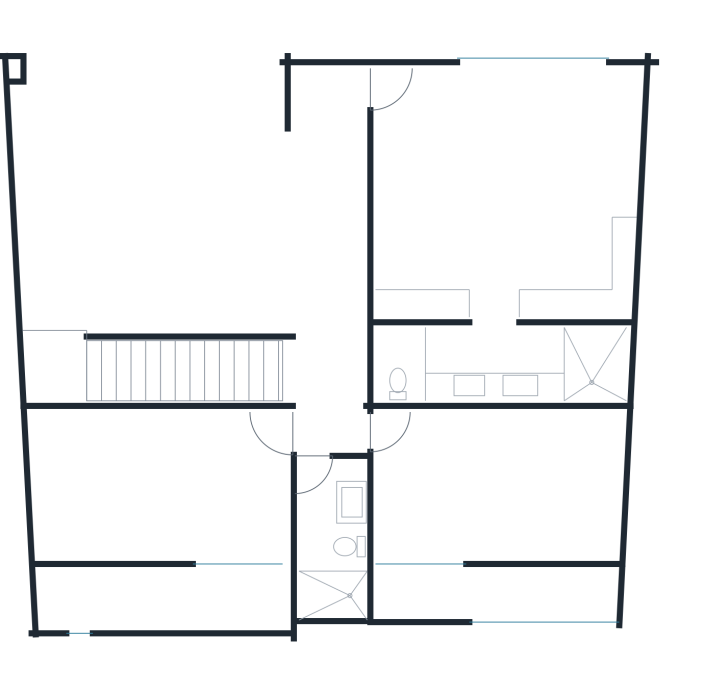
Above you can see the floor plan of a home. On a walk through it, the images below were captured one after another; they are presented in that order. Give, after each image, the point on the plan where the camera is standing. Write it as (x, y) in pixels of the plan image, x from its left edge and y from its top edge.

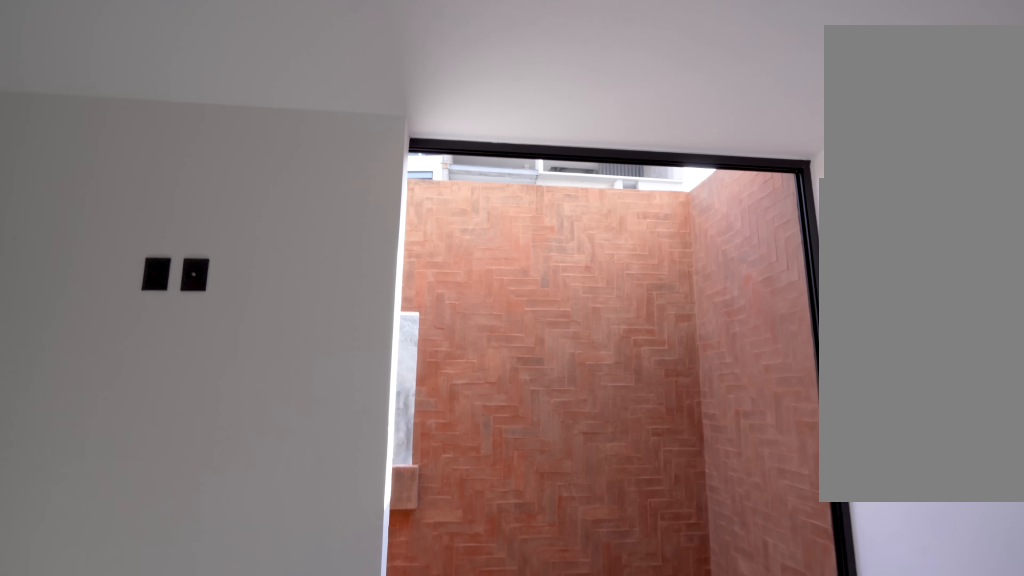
(404, 513)
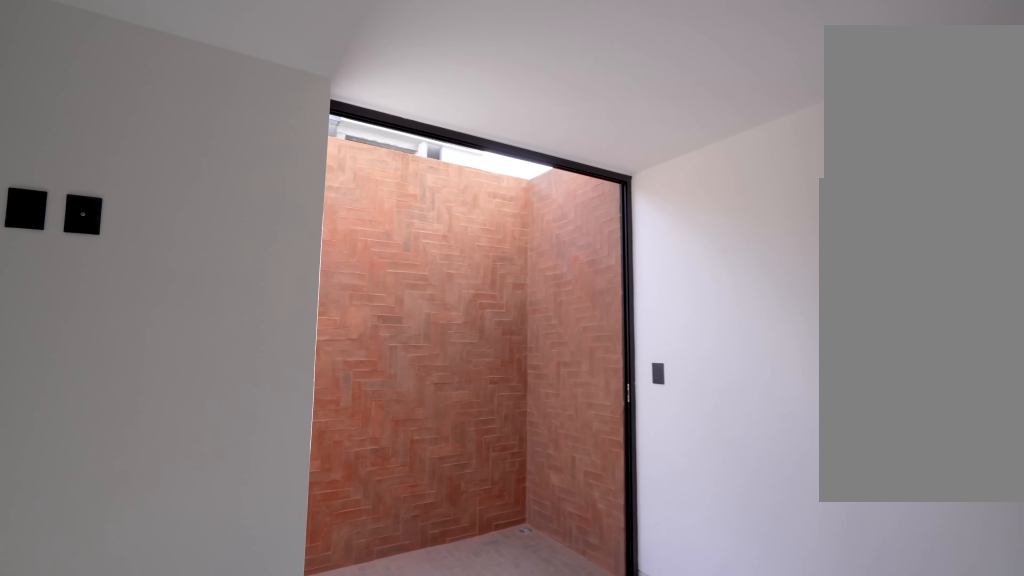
(404, 513)
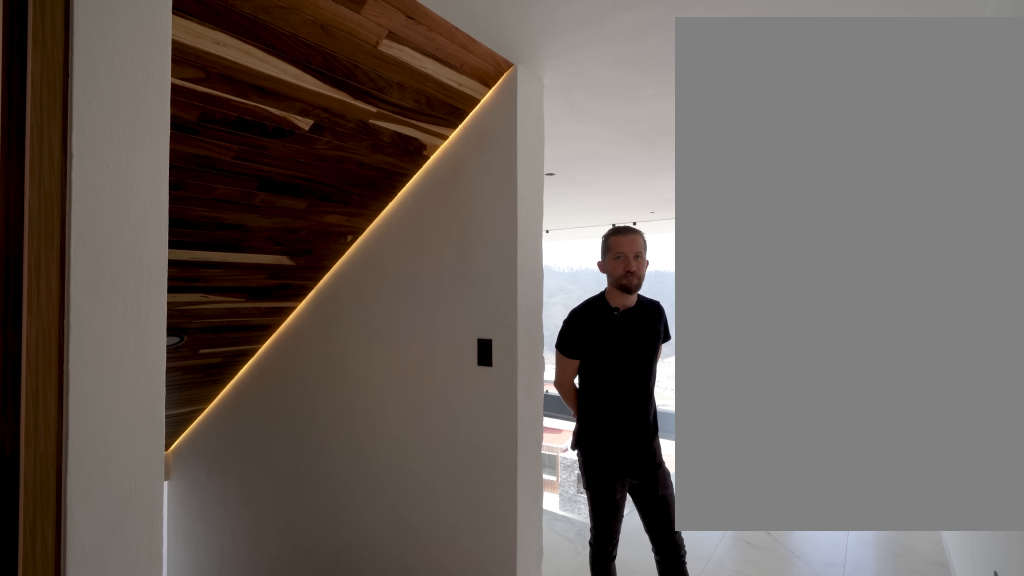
(344, 402)
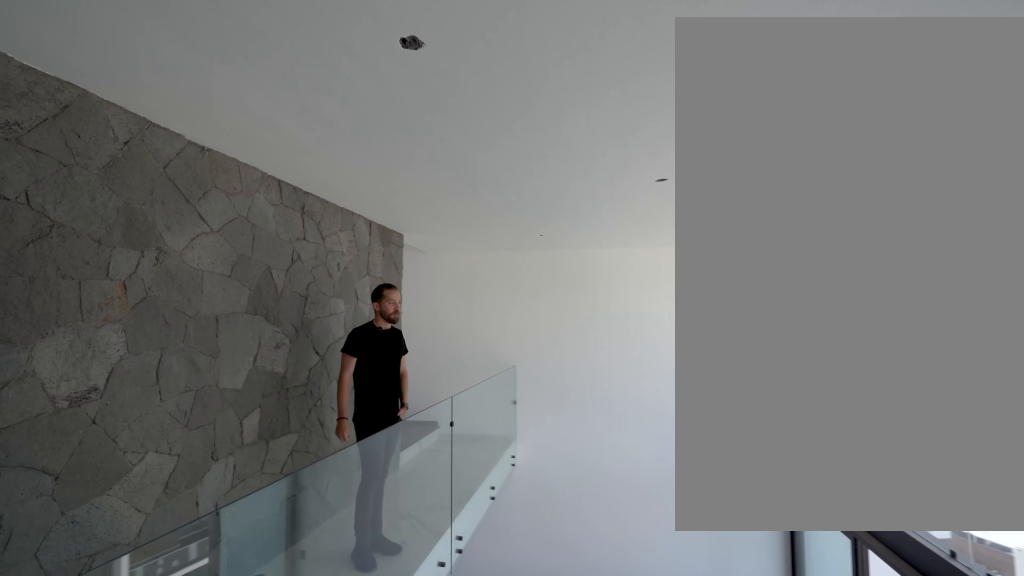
(319, 274)
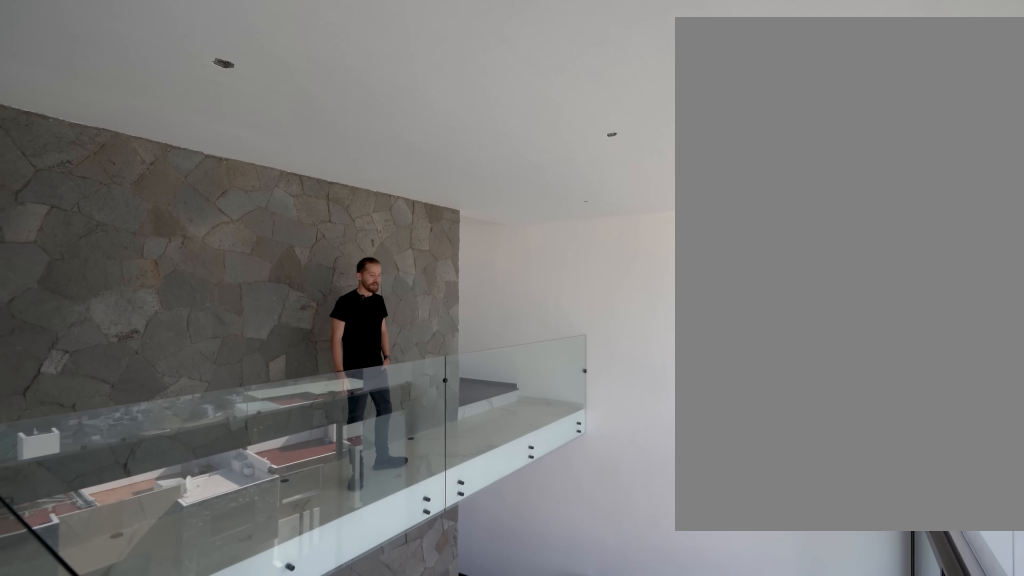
(311, 236)
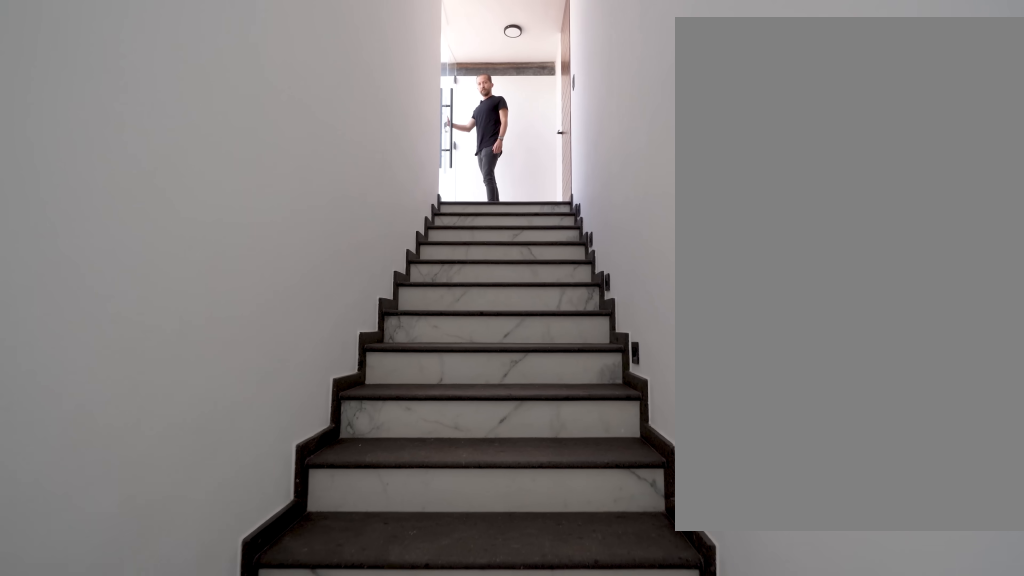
(53, 361)
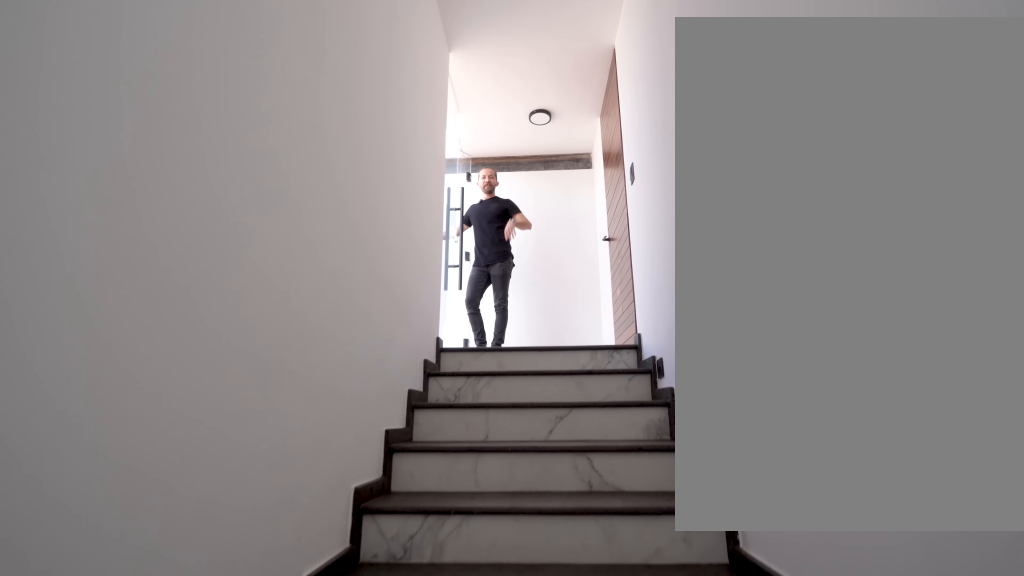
(93, 370)
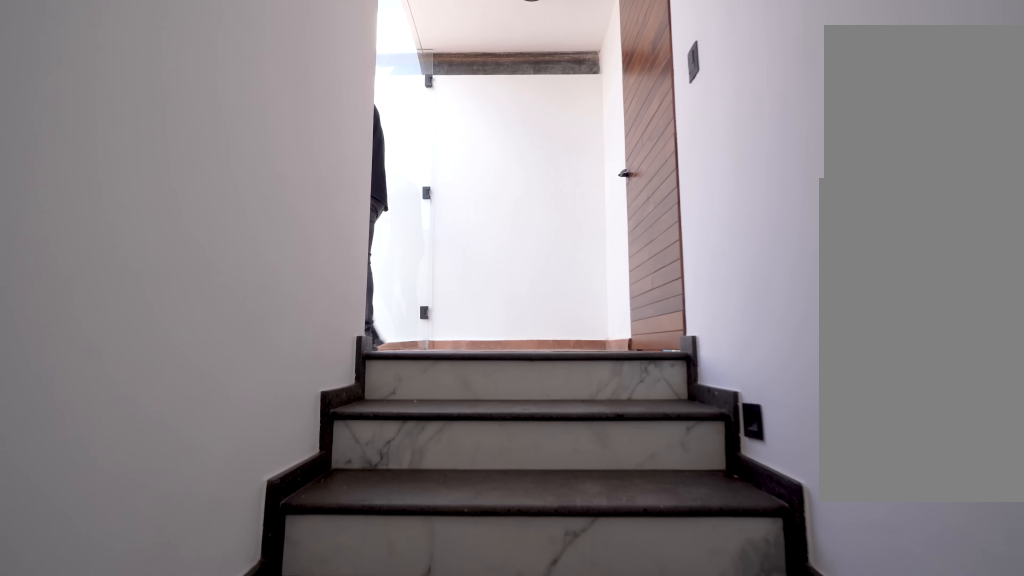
(158, 368)
